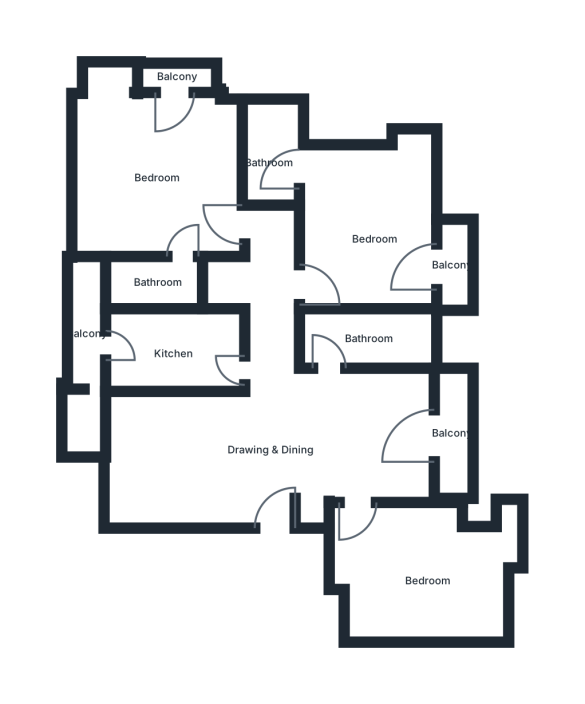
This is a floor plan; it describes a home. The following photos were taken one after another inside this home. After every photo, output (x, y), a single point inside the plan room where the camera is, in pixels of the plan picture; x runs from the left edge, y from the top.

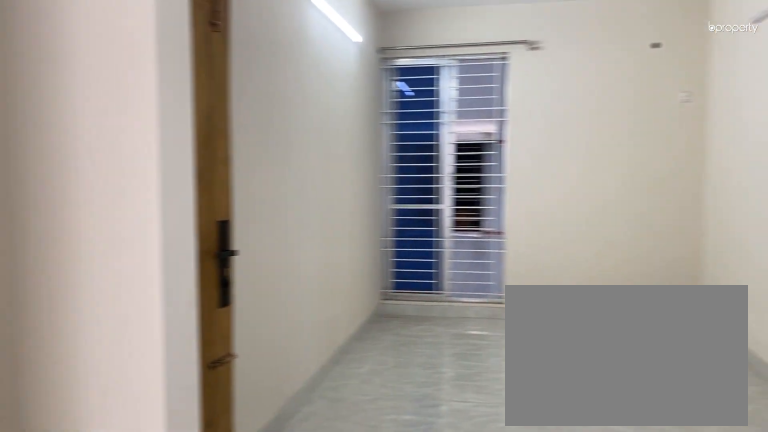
(273, 450)
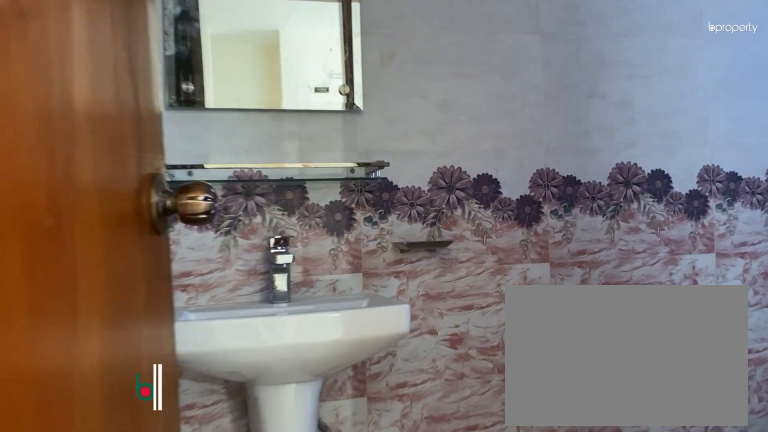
(369, 338)
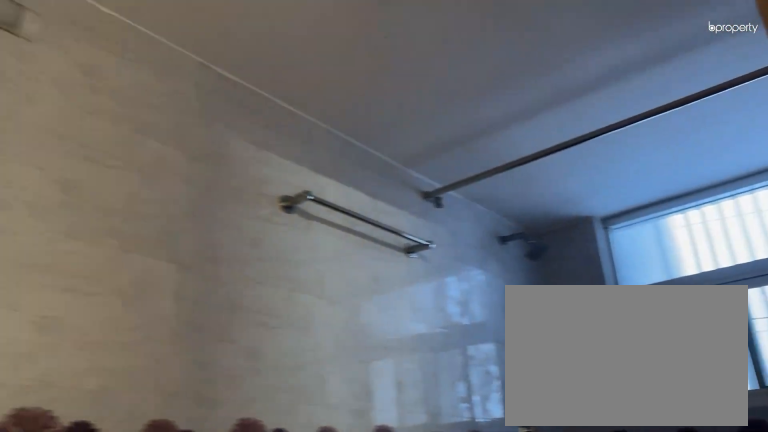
(370, 338)
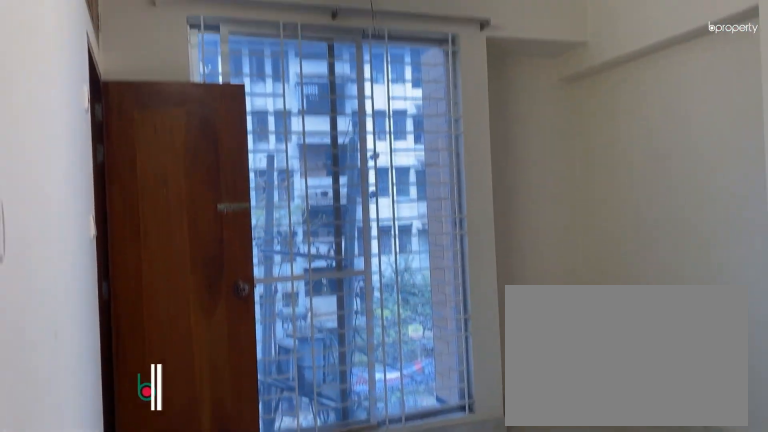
(377, 240)
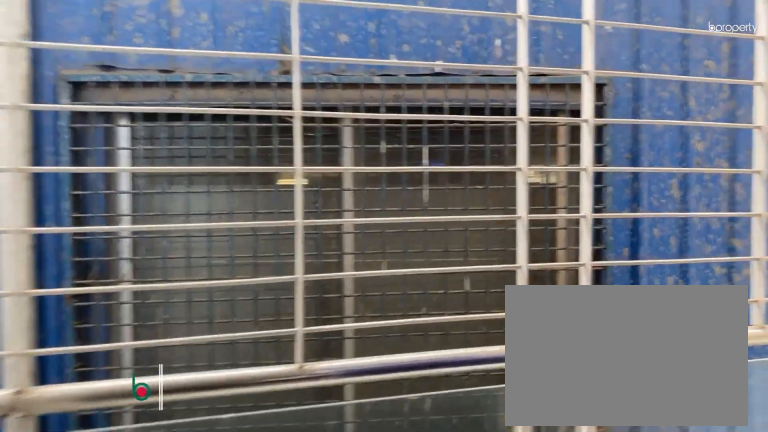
(180, 78)
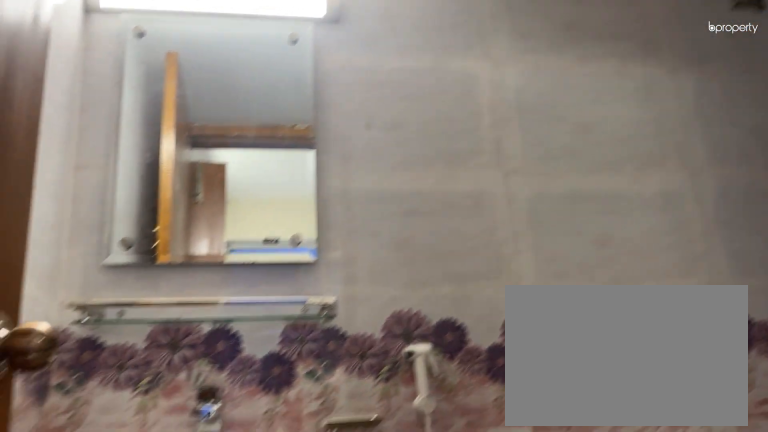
(158, 283)
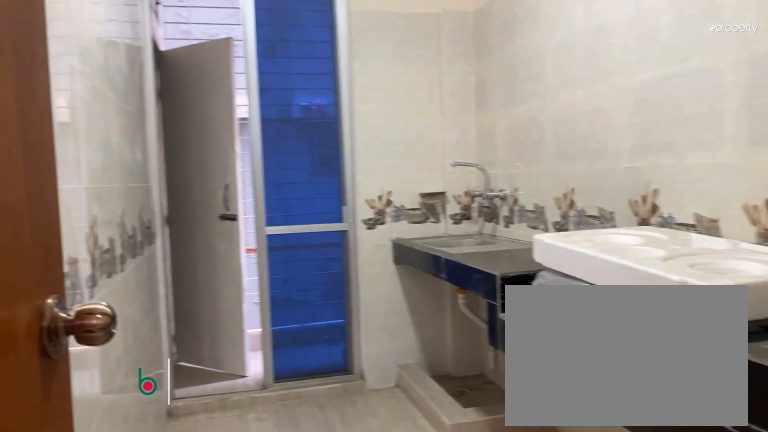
(174, 353)
